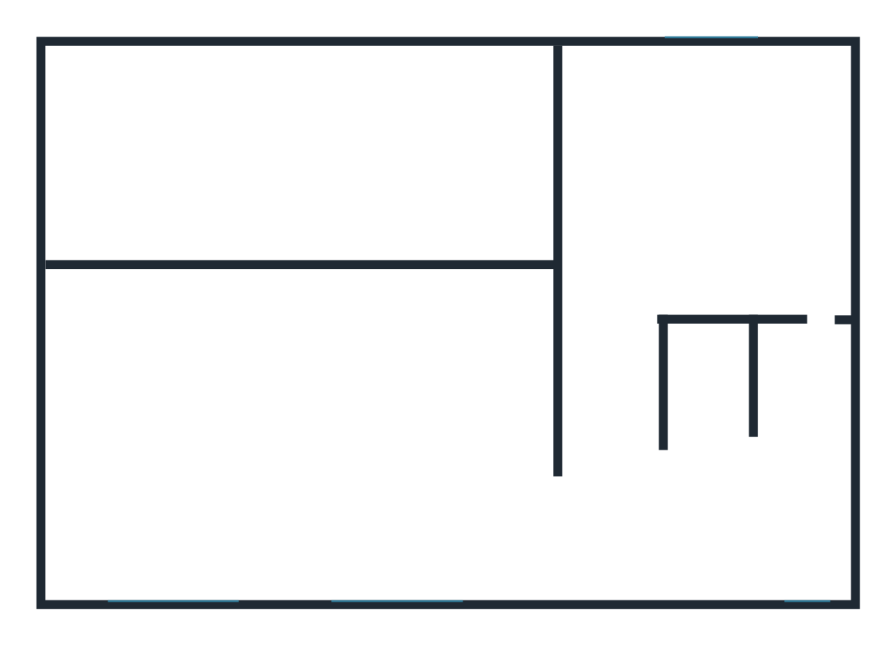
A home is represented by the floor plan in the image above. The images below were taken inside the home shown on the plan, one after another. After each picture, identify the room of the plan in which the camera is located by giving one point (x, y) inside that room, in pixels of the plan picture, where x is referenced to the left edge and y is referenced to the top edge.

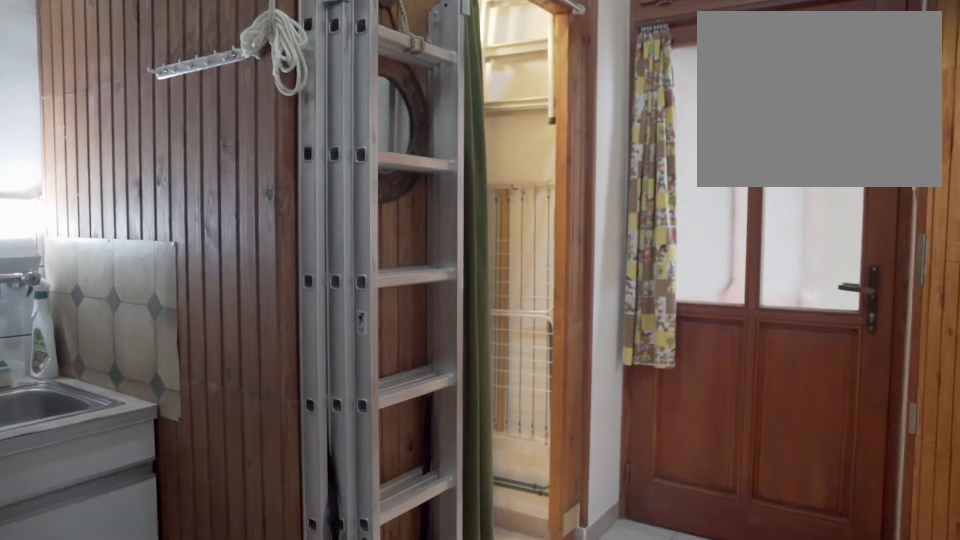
(622, 168)
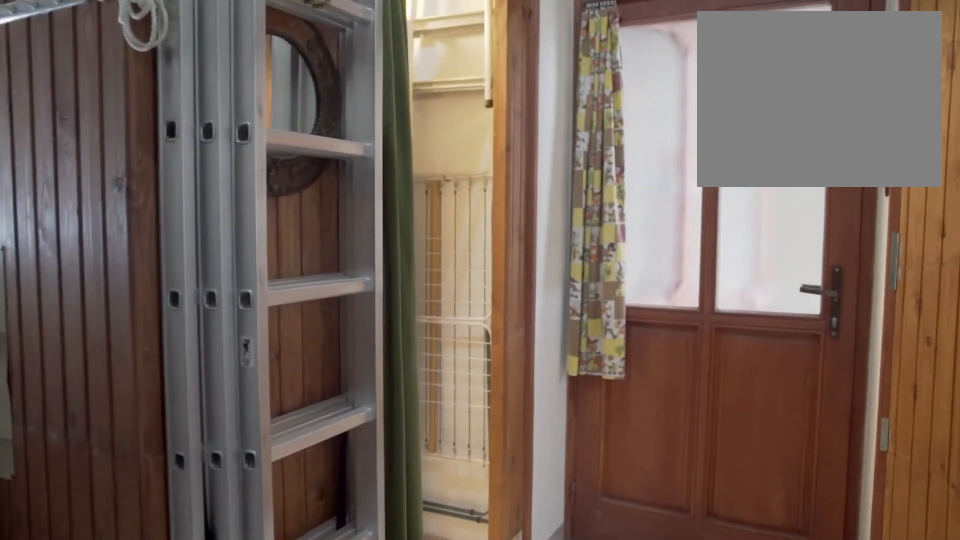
(624, 179)
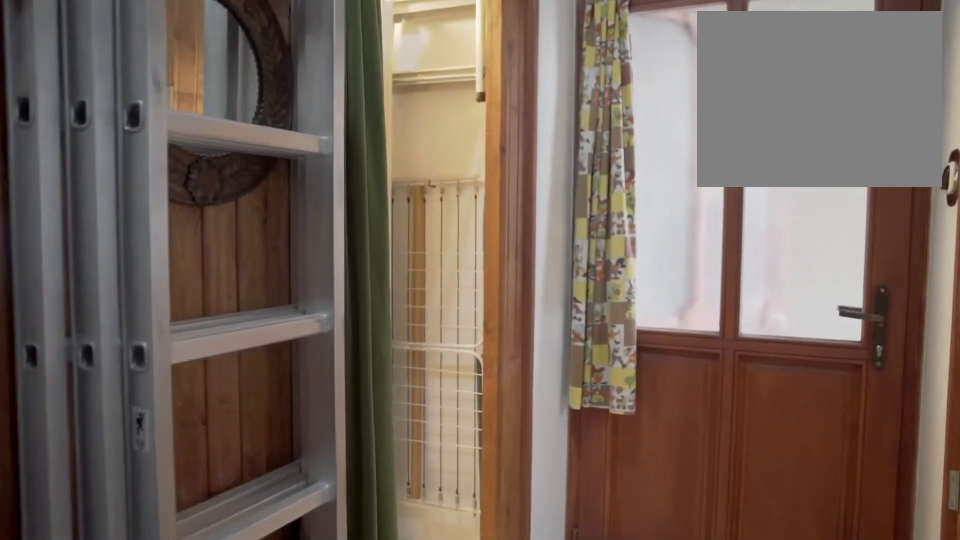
(628, 191)
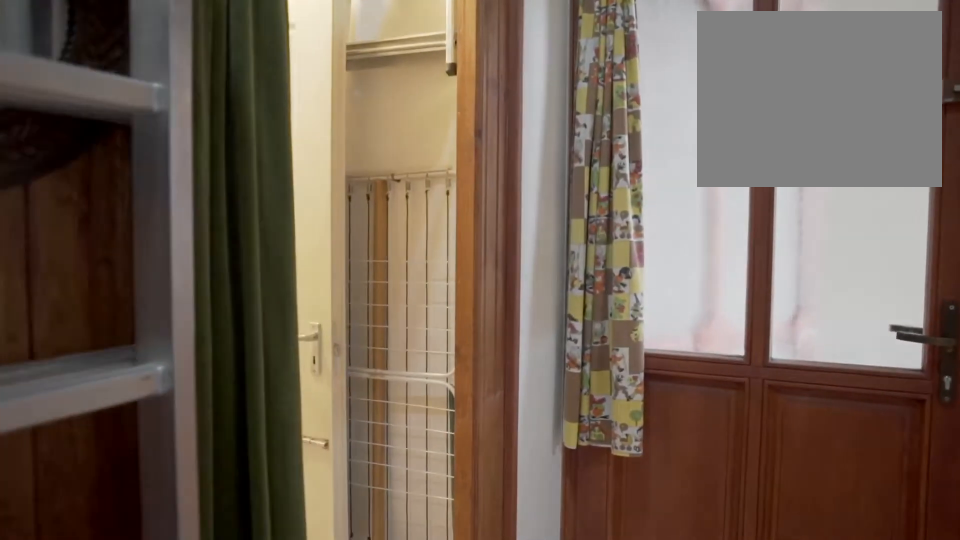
(632, 204)
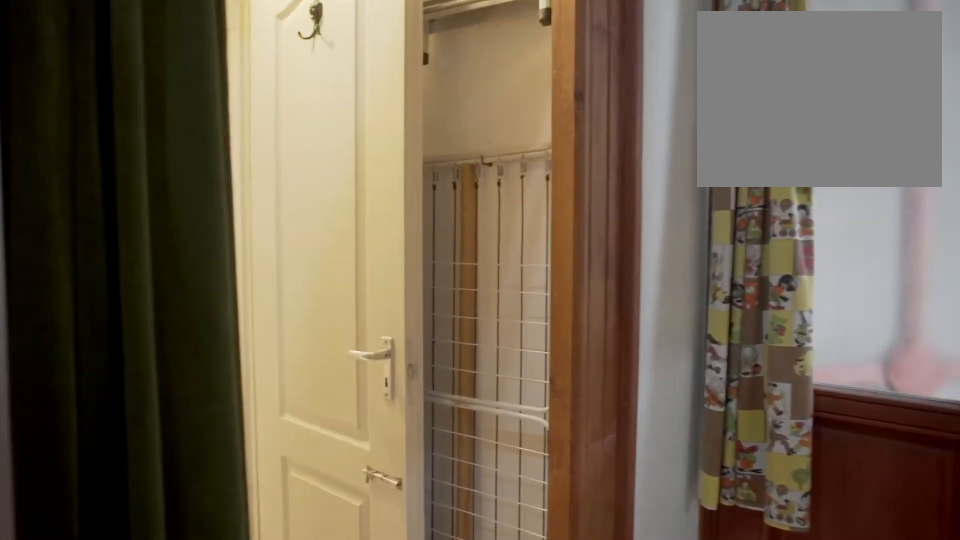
(636, 217)
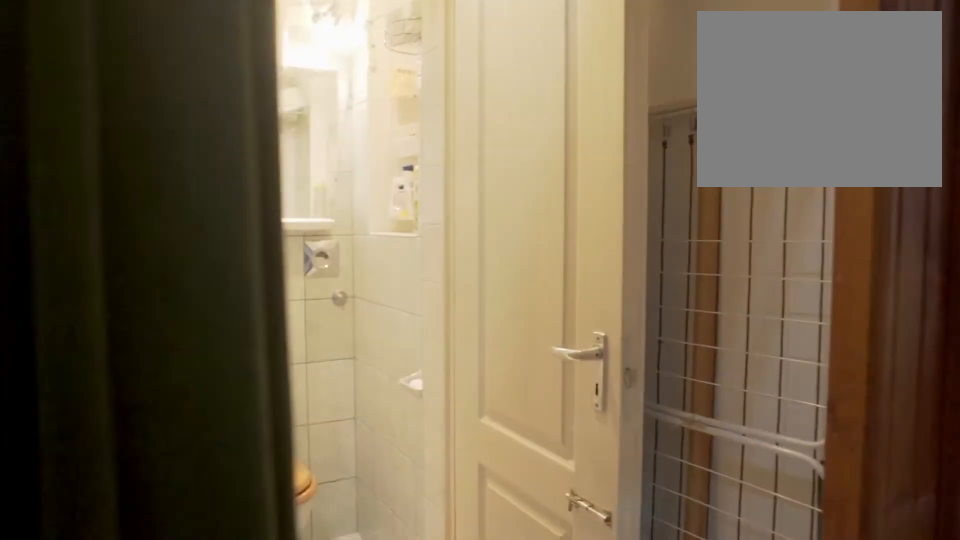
(640, 232)
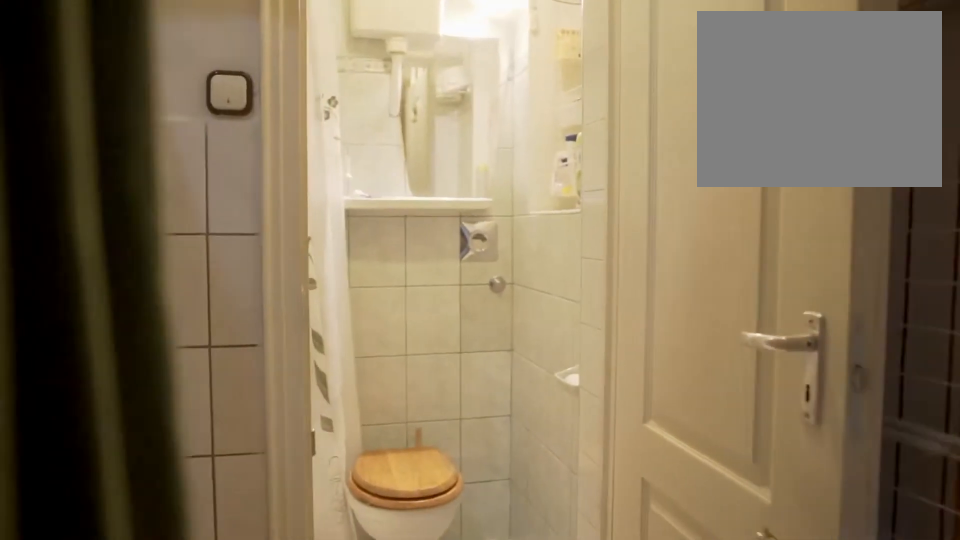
(644, 248)
